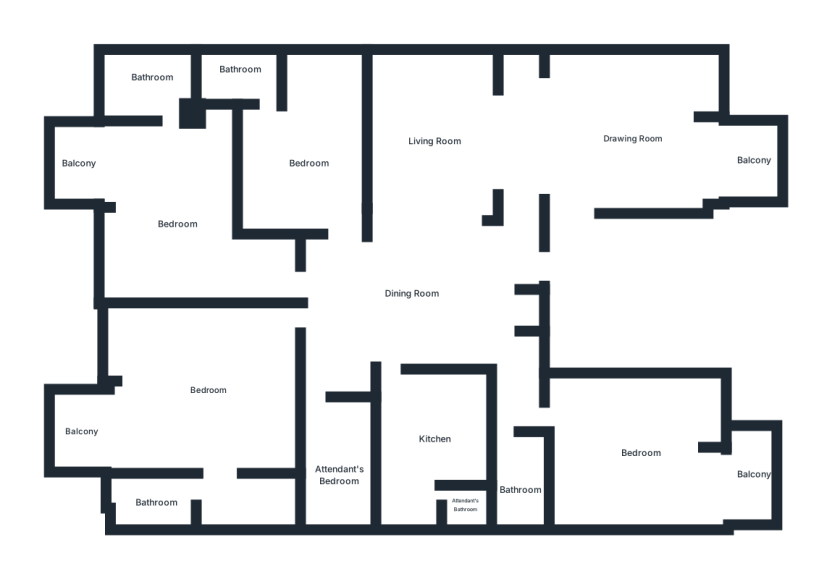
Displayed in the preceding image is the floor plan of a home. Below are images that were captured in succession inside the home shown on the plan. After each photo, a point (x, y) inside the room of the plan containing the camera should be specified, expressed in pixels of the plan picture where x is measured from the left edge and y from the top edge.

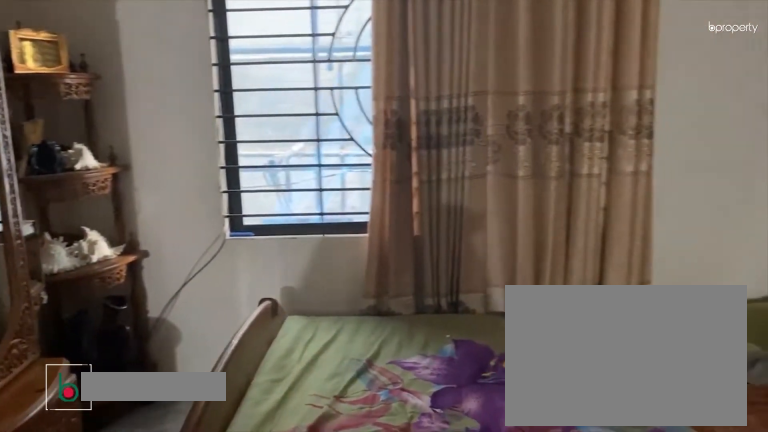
(433, 138)
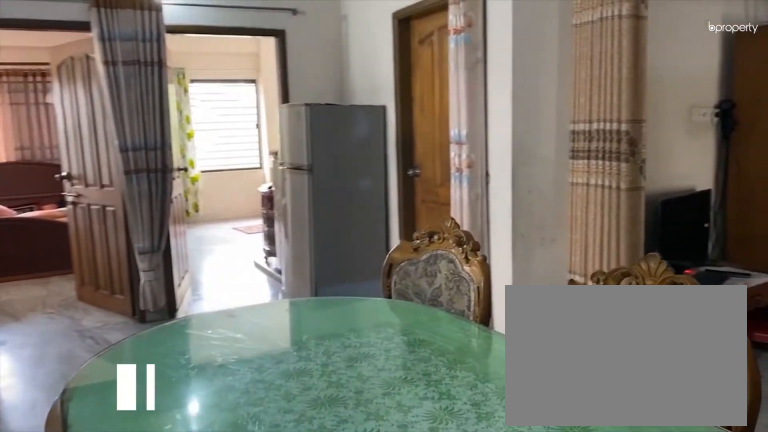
(411, 298)
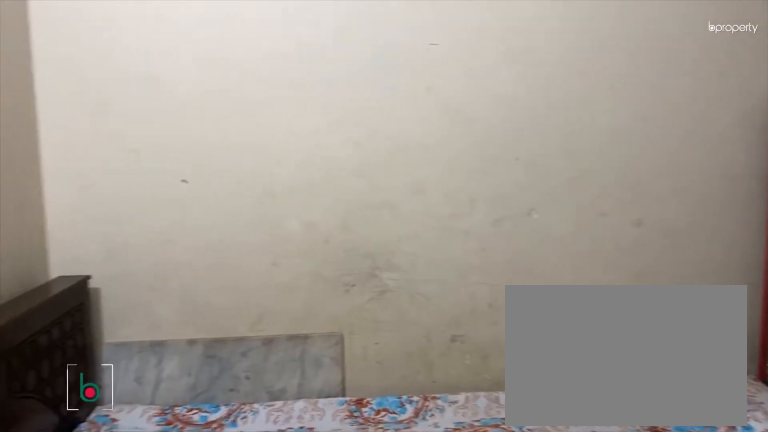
(313, 164)
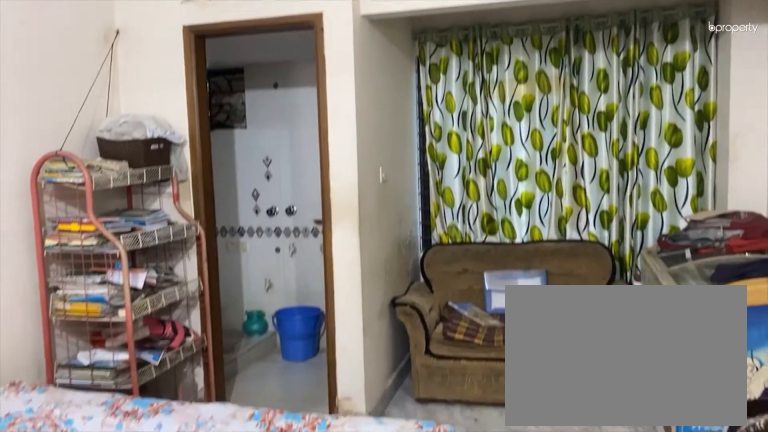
(312, 164)
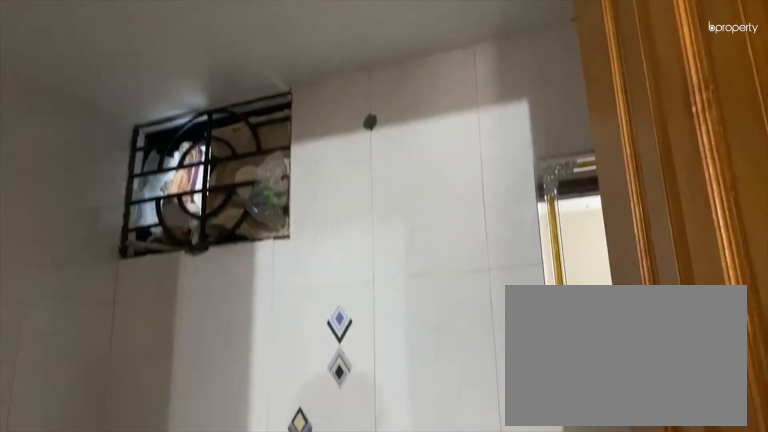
(241, 71)
